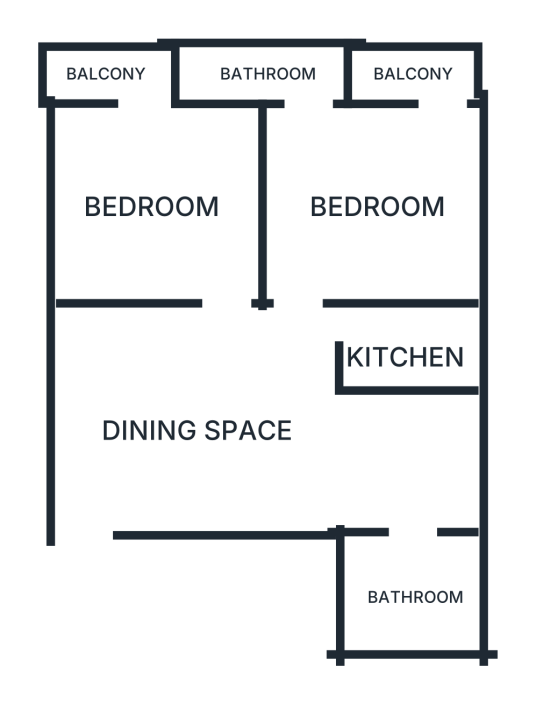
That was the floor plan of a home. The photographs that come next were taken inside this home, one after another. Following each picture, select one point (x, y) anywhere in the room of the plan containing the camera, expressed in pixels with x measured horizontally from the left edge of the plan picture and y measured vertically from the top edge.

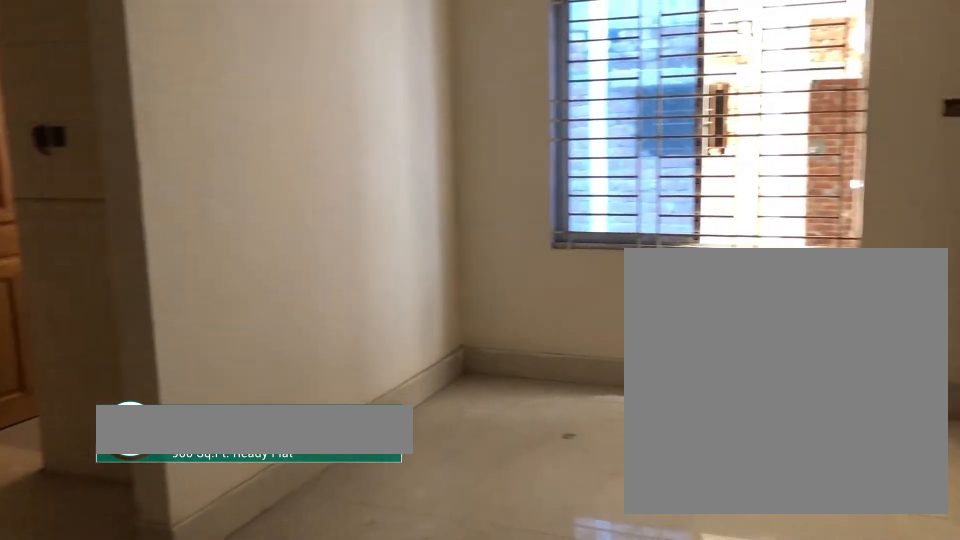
(188, 437)
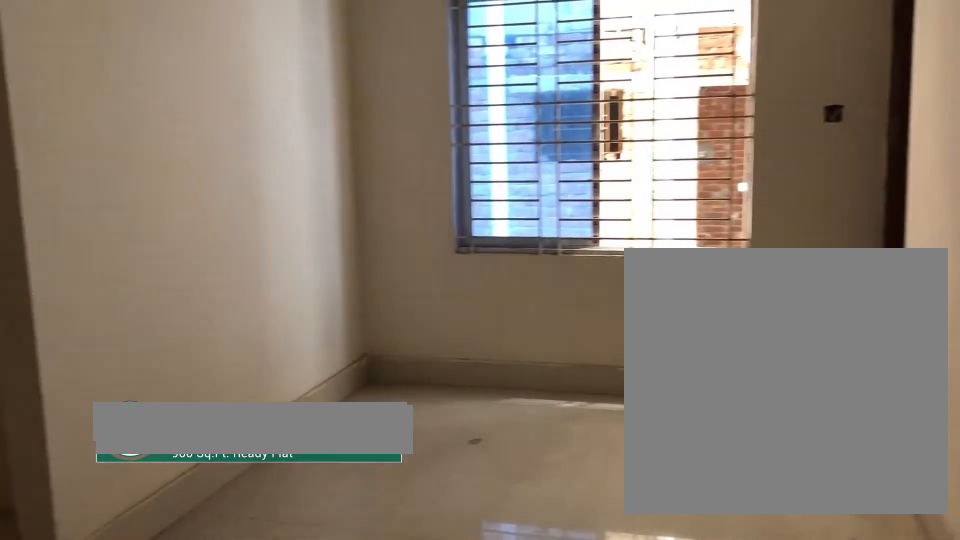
(188, 437)
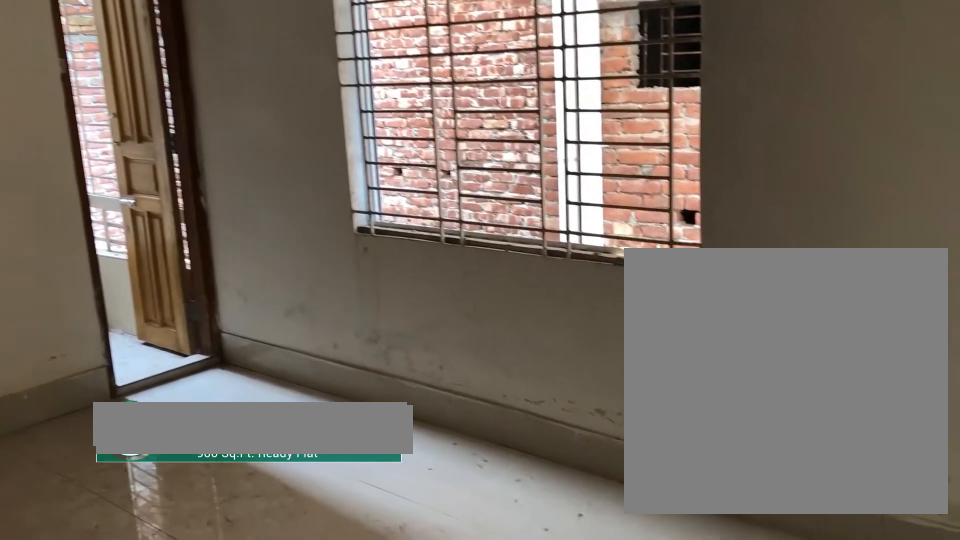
(381, 211)
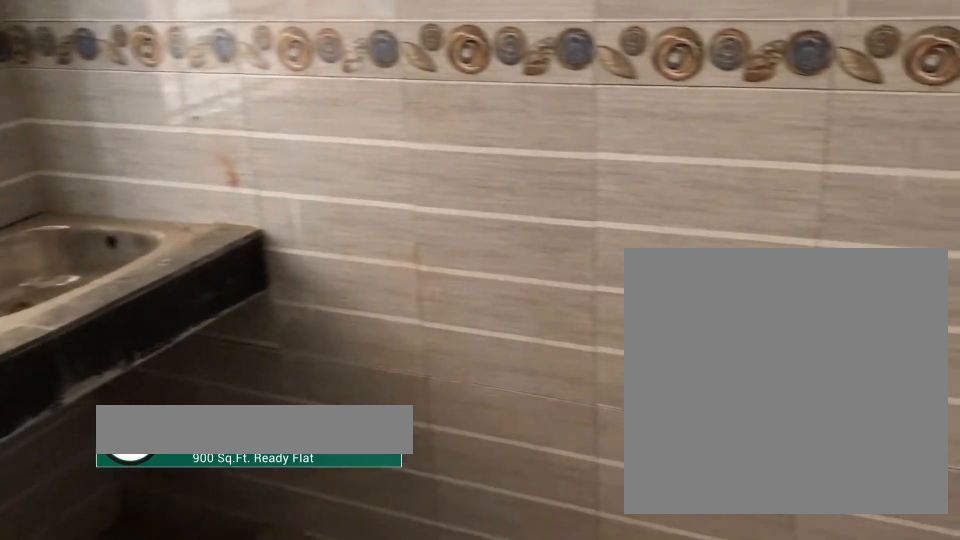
(404, 354)
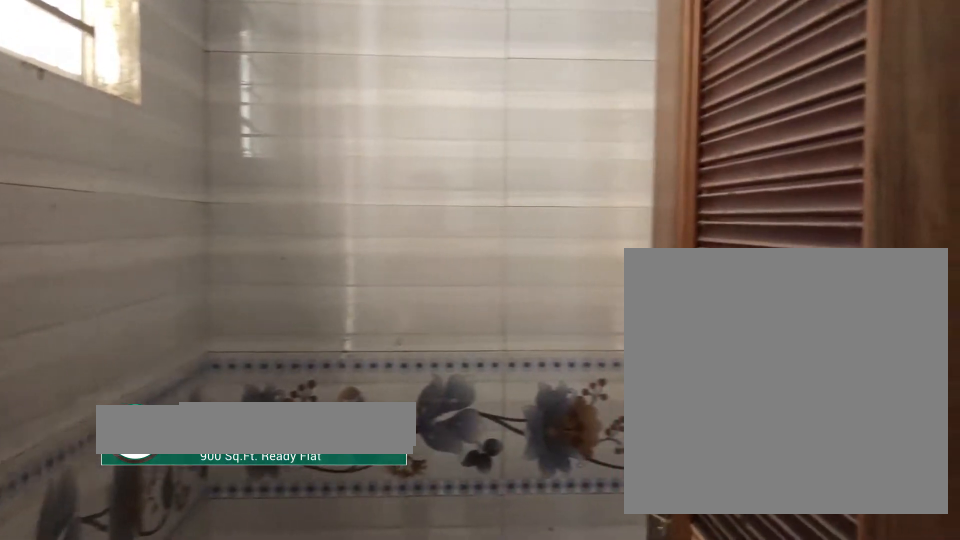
(404, 610)
